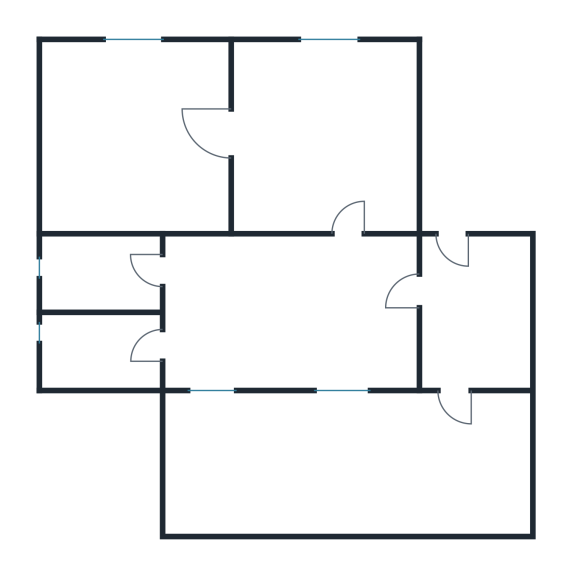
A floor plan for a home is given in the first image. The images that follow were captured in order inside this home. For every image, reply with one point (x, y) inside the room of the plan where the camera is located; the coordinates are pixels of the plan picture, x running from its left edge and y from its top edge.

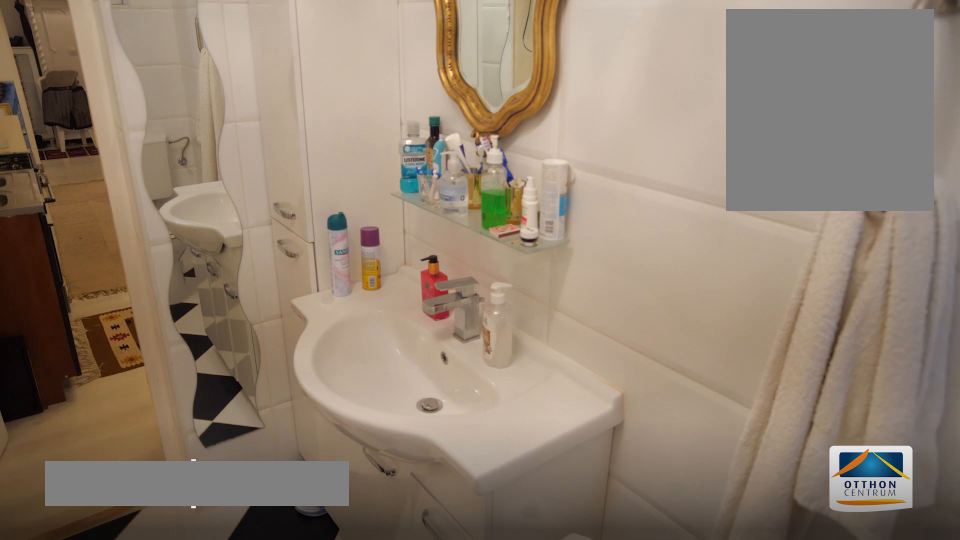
(103, 273)
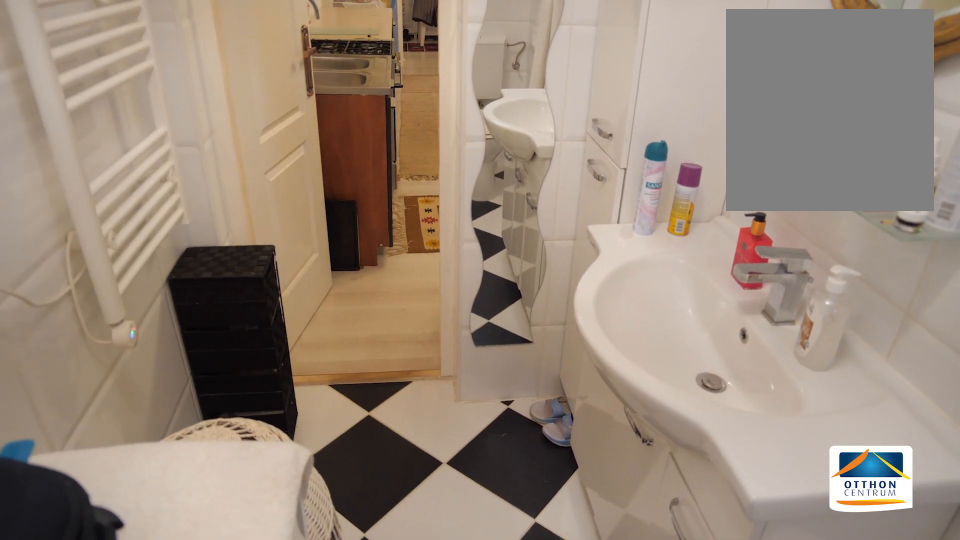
(103, 273)
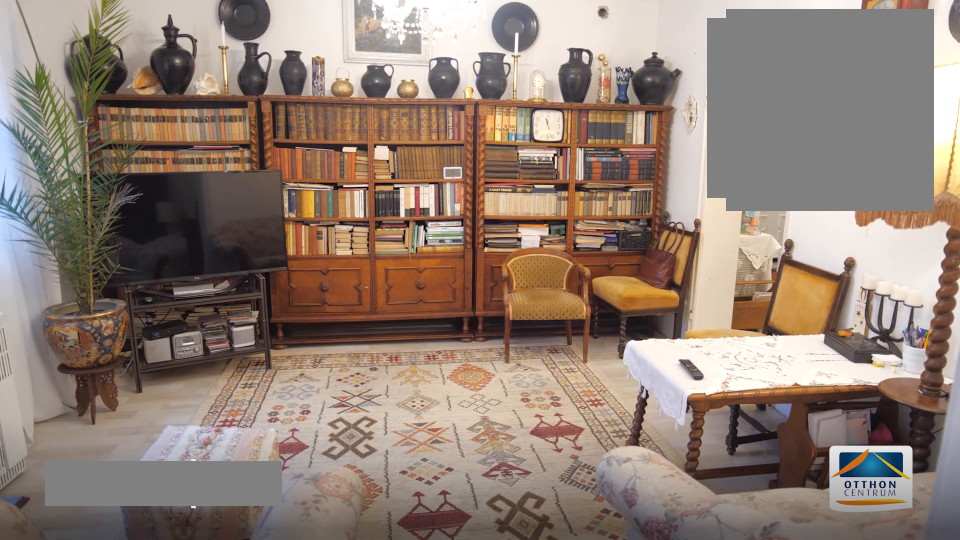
(328, 135)
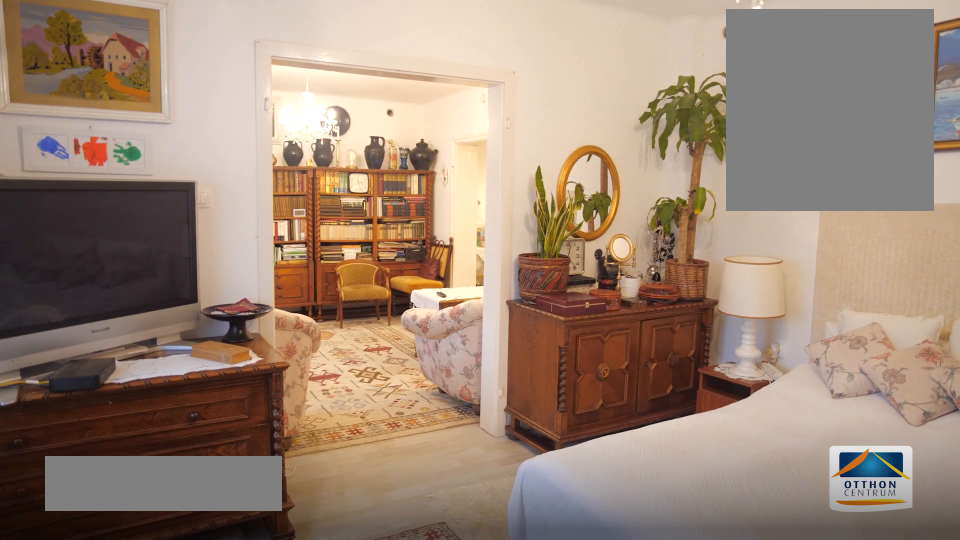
(134, 139)
